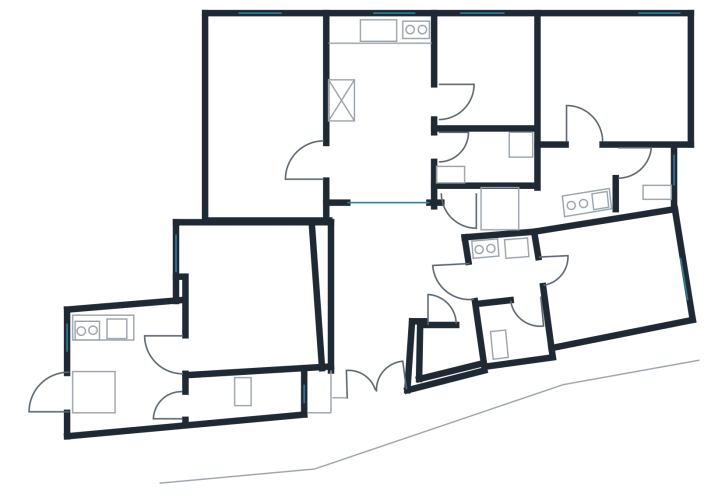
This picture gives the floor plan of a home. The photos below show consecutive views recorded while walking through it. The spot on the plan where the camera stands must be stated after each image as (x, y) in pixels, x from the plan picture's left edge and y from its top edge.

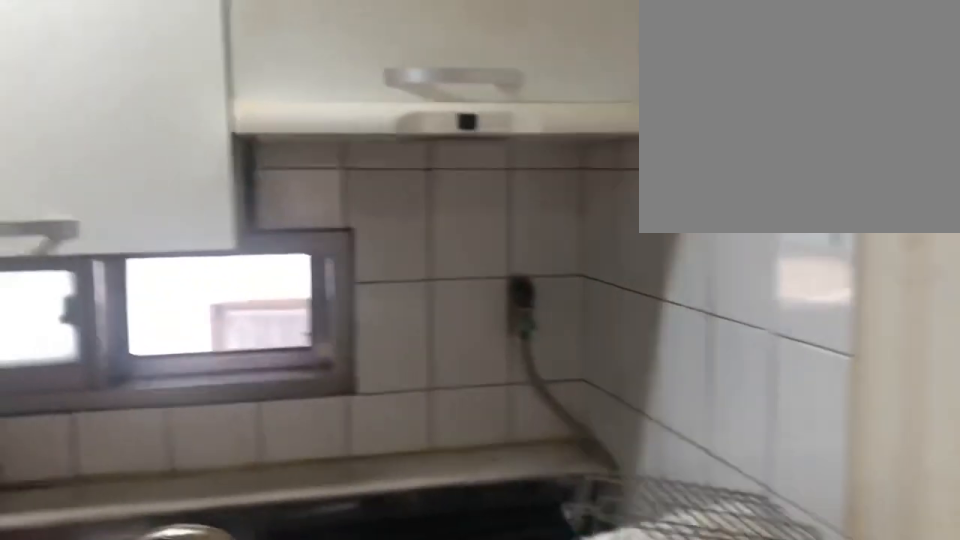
(398, 94)
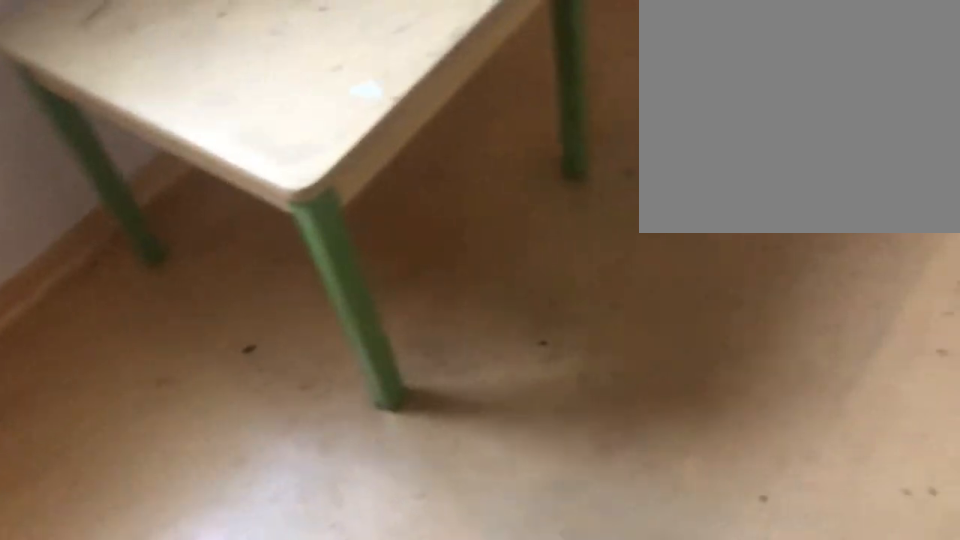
(479, 78)
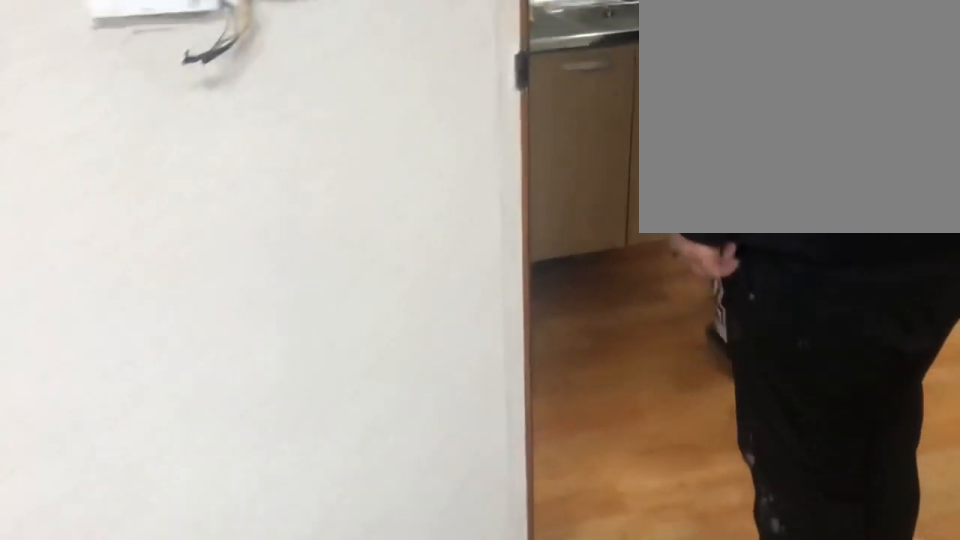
(591, 113)
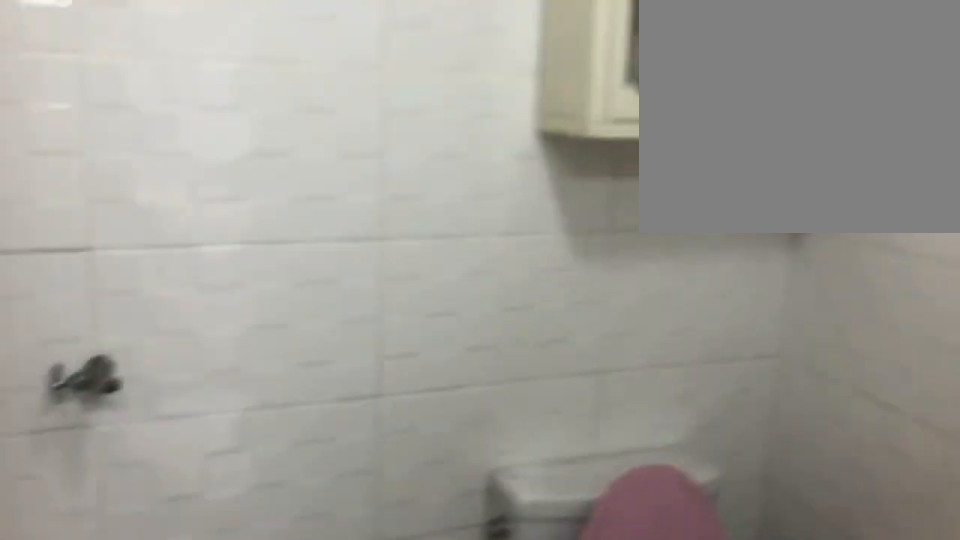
(519, 306)
